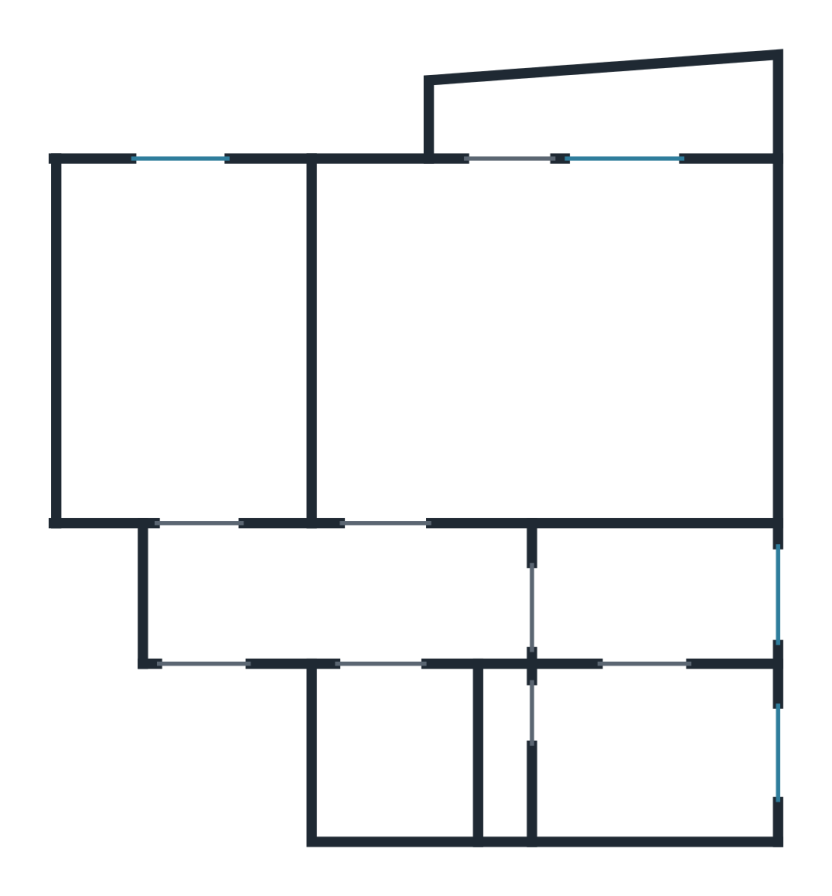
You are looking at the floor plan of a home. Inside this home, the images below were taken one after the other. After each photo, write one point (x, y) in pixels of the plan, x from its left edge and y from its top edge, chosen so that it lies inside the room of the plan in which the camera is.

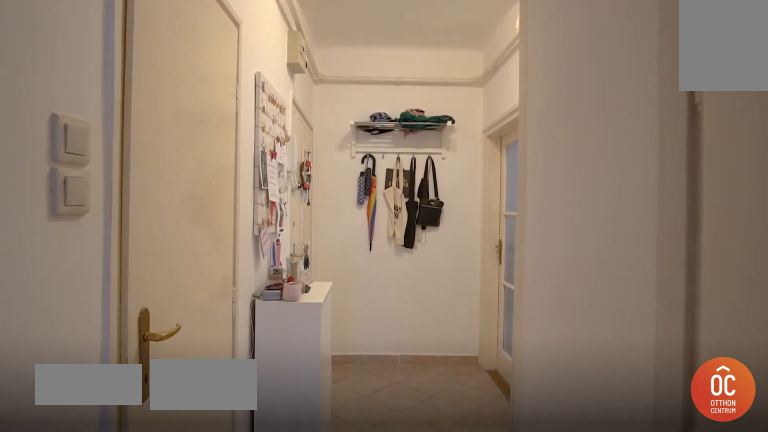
(414, 595)
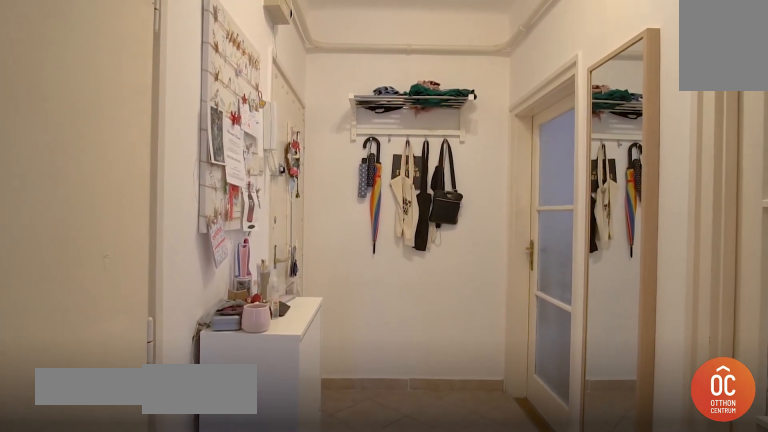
(415, 595)
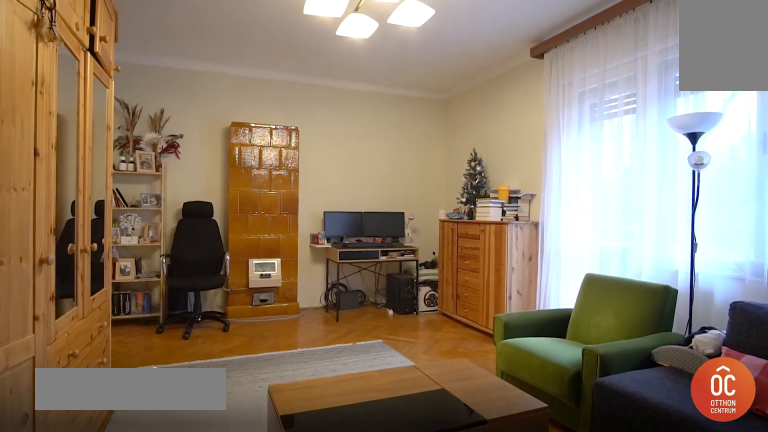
(532, 352)
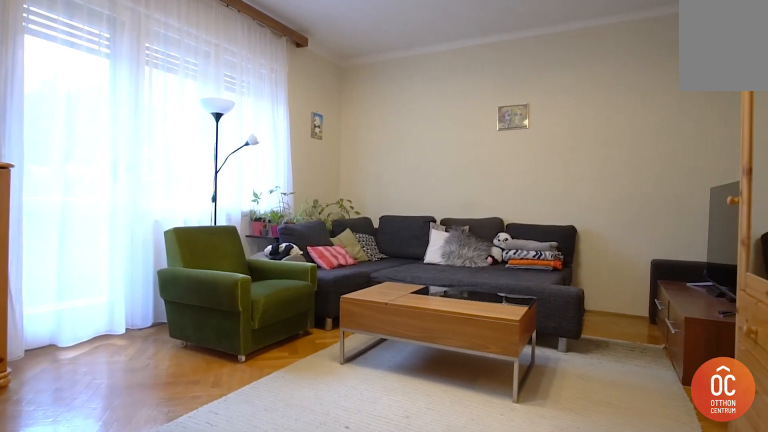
(531, 352)
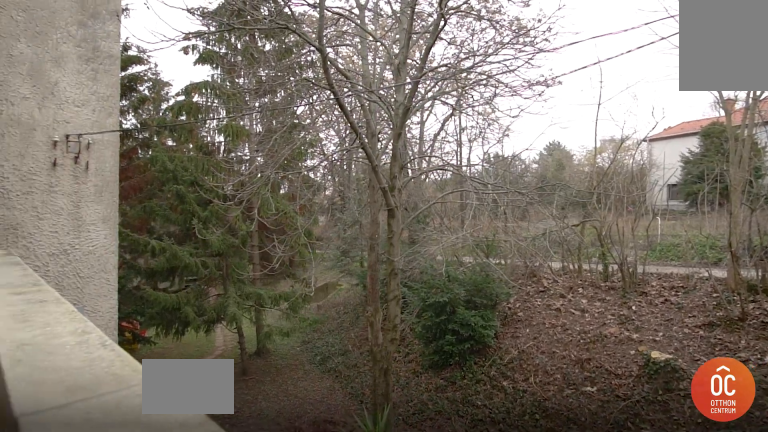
(620, 114)
